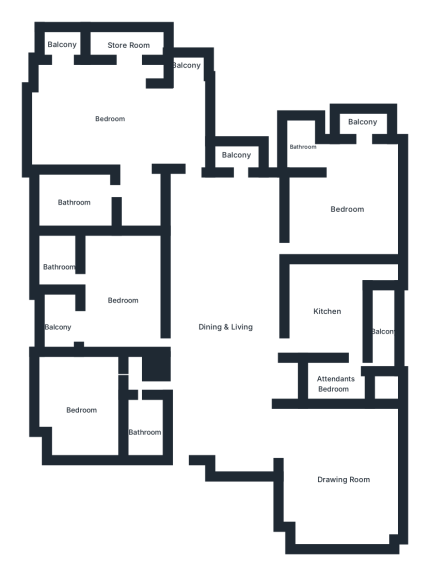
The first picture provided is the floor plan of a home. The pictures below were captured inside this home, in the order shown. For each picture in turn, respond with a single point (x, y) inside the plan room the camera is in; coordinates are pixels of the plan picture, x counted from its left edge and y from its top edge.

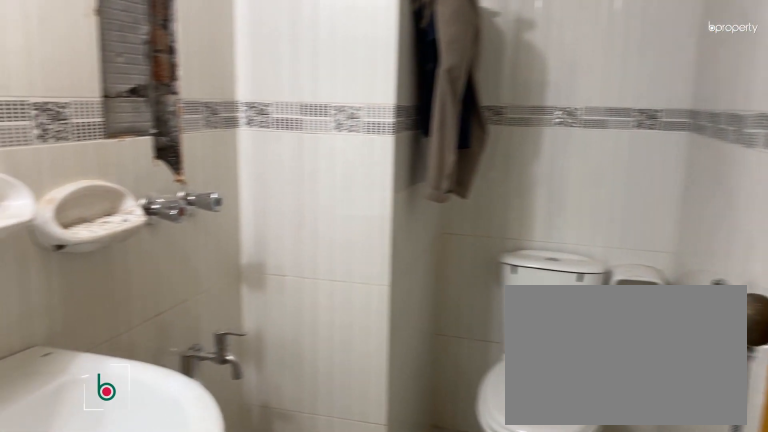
(144, 432)
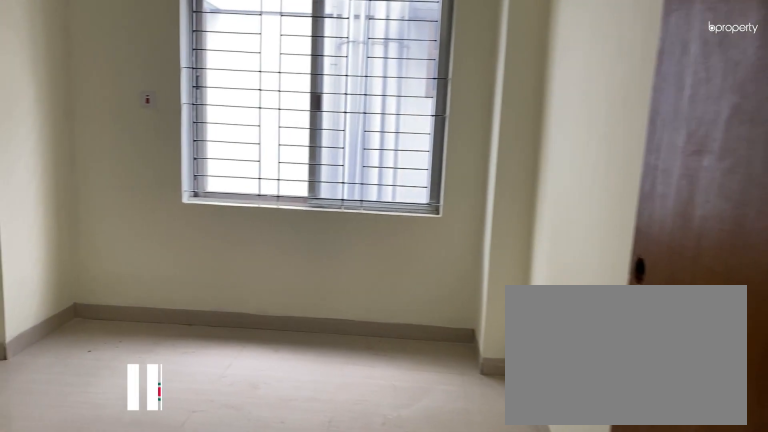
(83, 410)
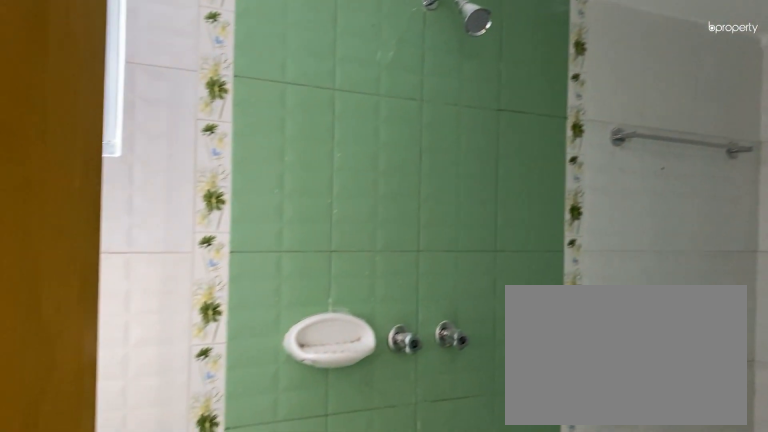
(58, 266)
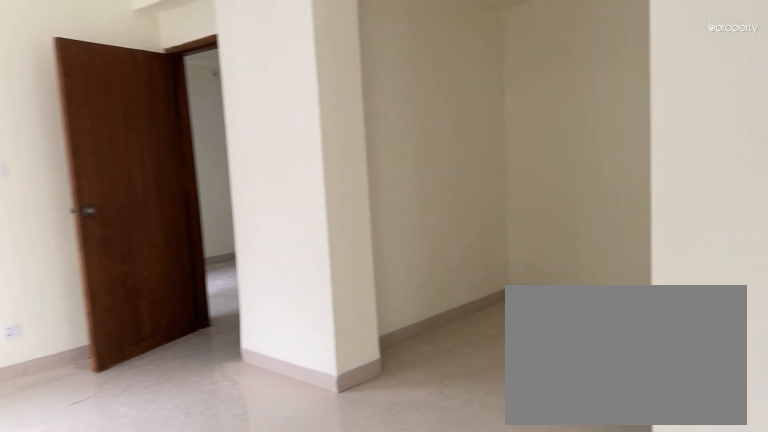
(113, 117)
